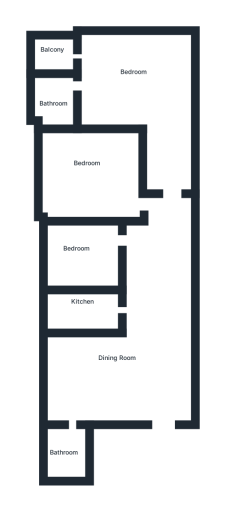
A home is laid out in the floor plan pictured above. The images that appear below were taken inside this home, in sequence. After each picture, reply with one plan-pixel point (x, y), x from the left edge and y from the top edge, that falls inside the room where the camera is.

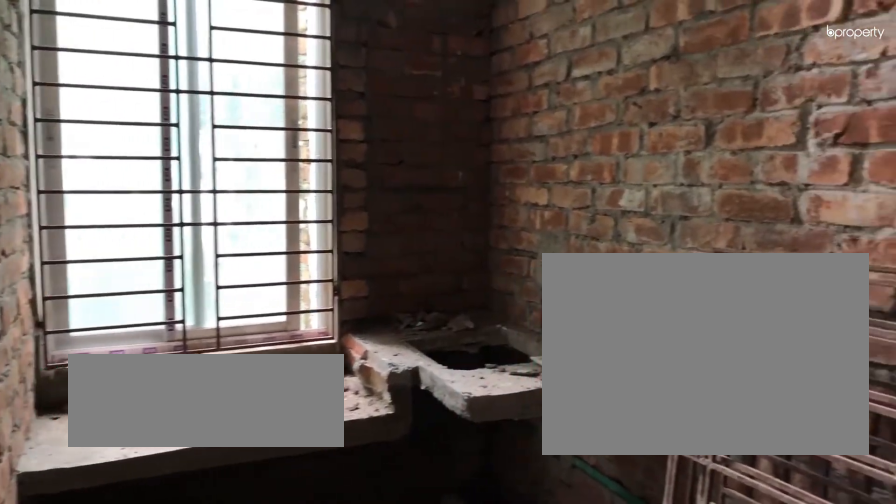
(81, 316)
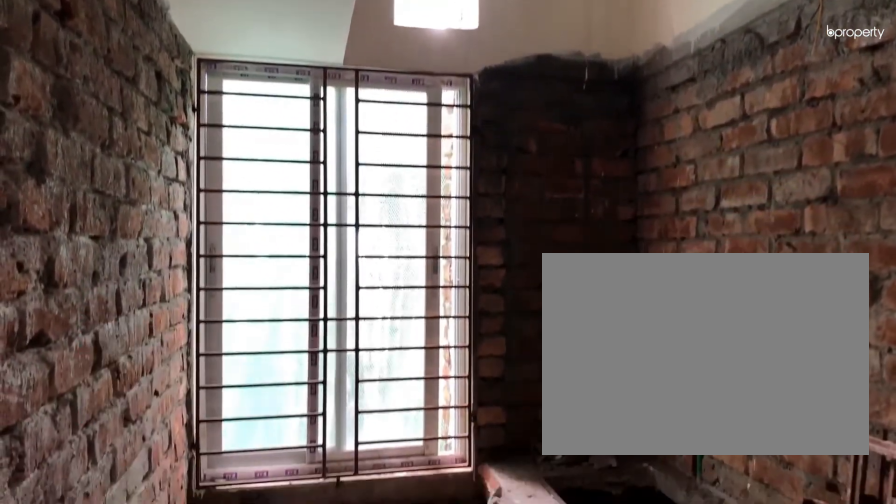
(81, 316)
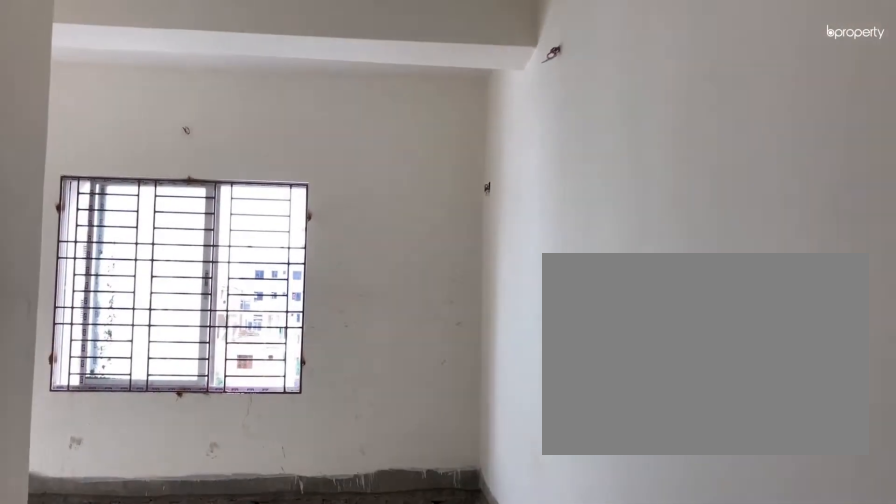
(144, 77)
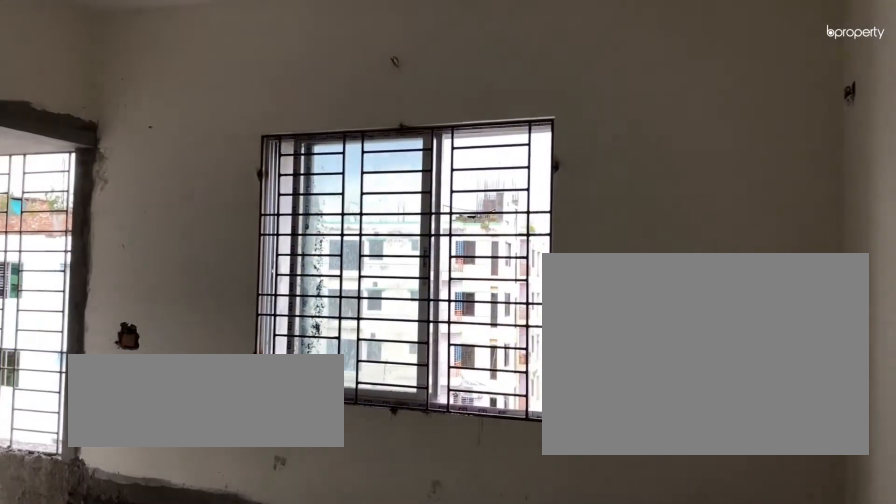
(144, 77)
